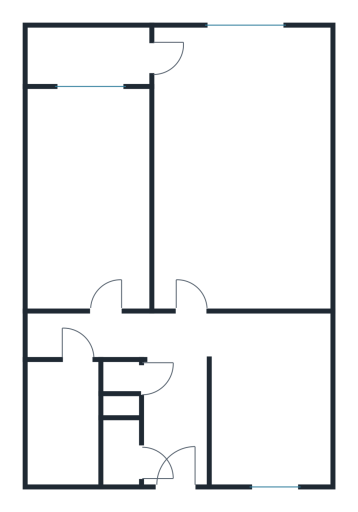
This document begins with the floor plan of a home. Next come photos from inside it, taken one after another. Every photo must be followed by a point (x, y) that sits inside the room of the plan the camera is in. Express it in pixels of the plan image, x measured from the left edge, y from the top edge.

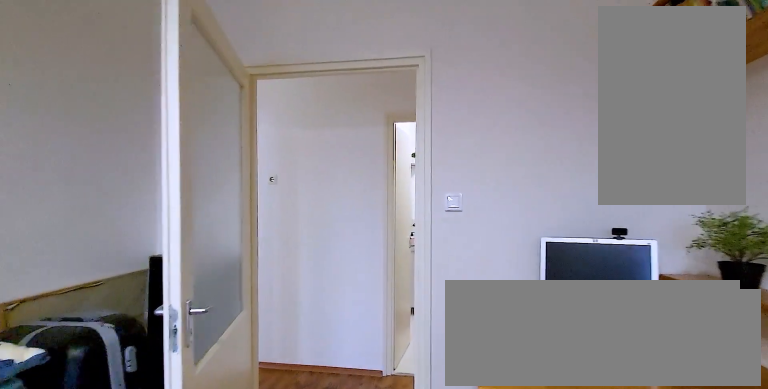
(89, 209)
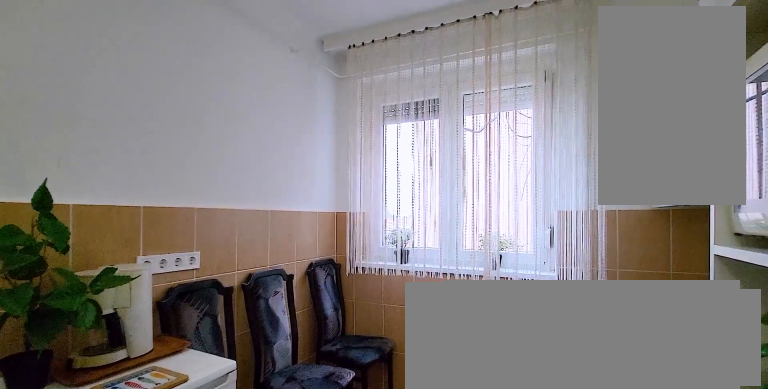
(278, 406)
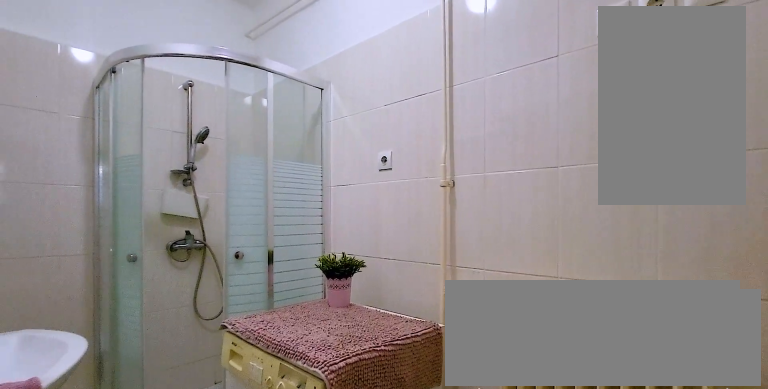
(63, 424)
